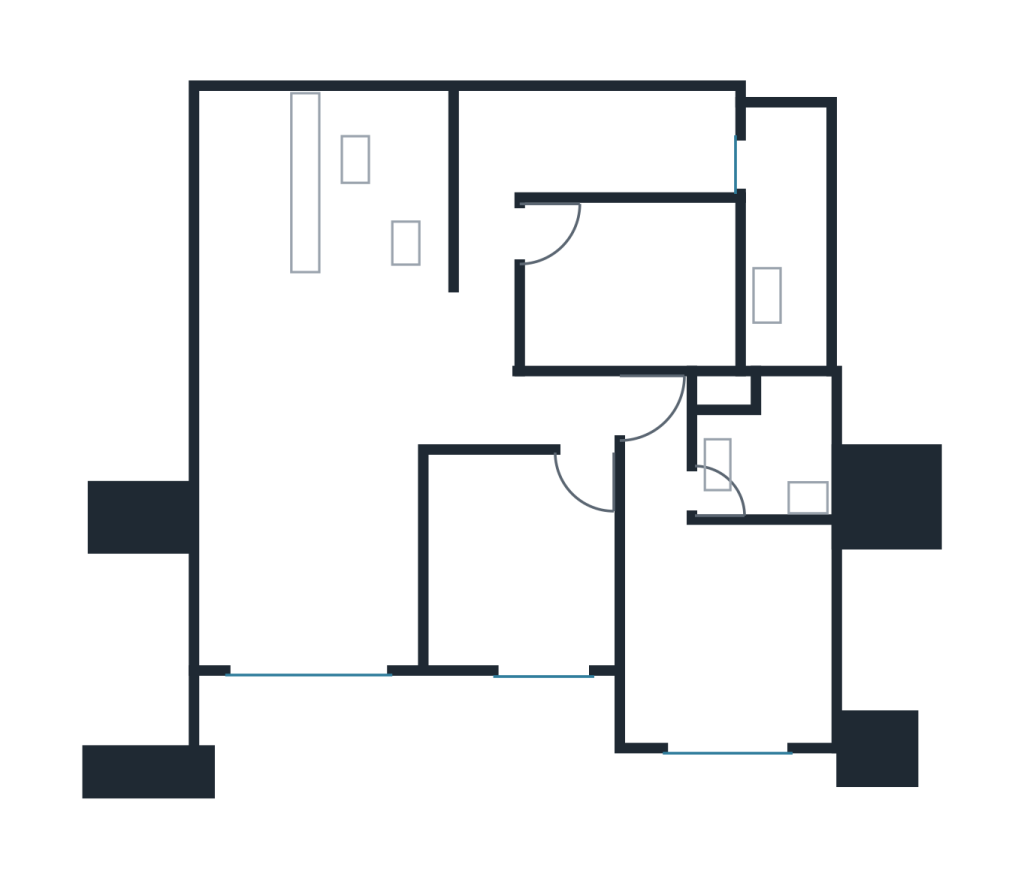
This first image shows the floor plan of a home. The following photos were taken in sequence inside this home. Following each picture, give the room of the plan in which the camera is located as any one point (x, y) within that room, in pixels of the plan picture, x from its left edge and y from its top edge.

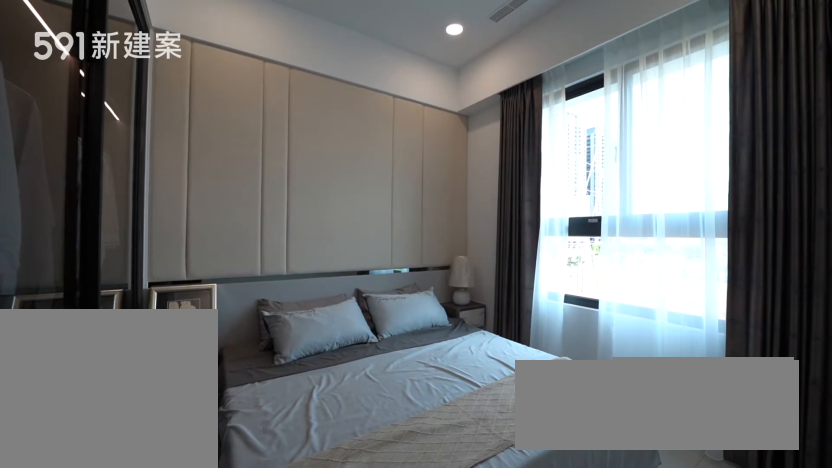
(719, 604)
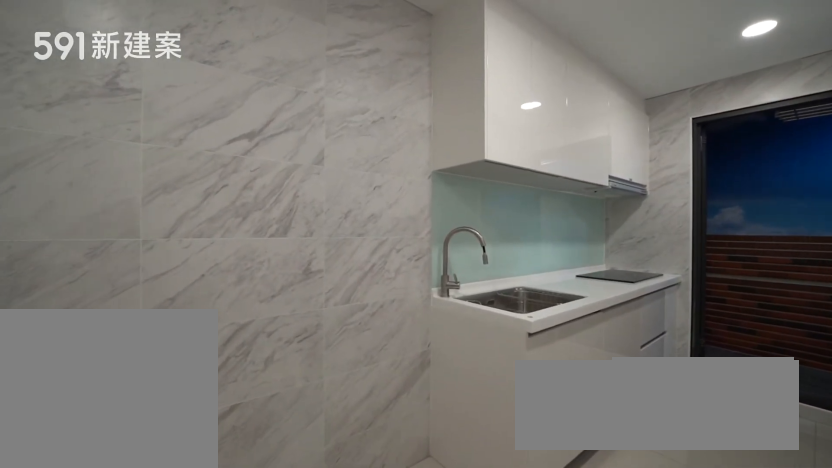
(606, 139)
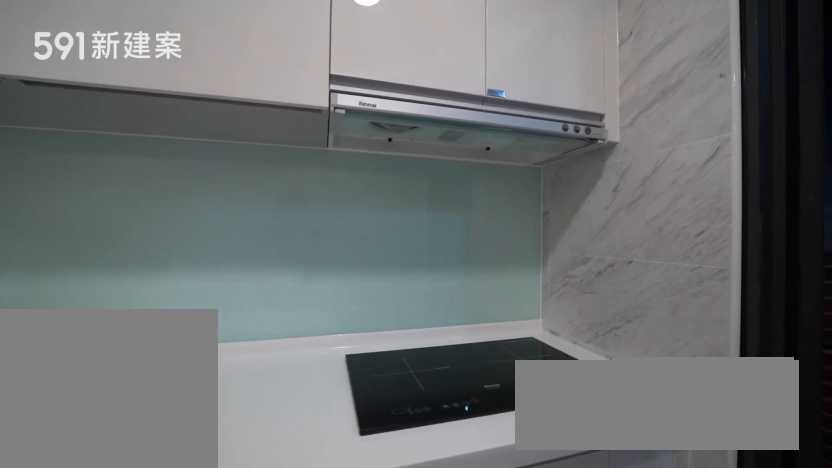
(606, 139)
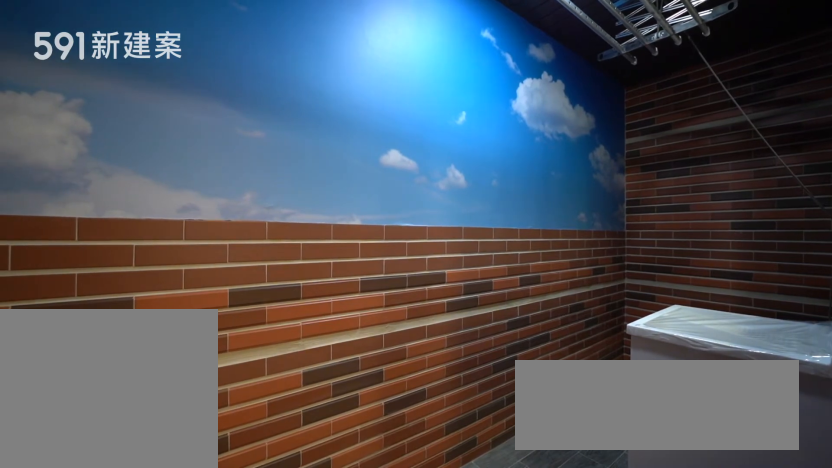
(786, 239)
